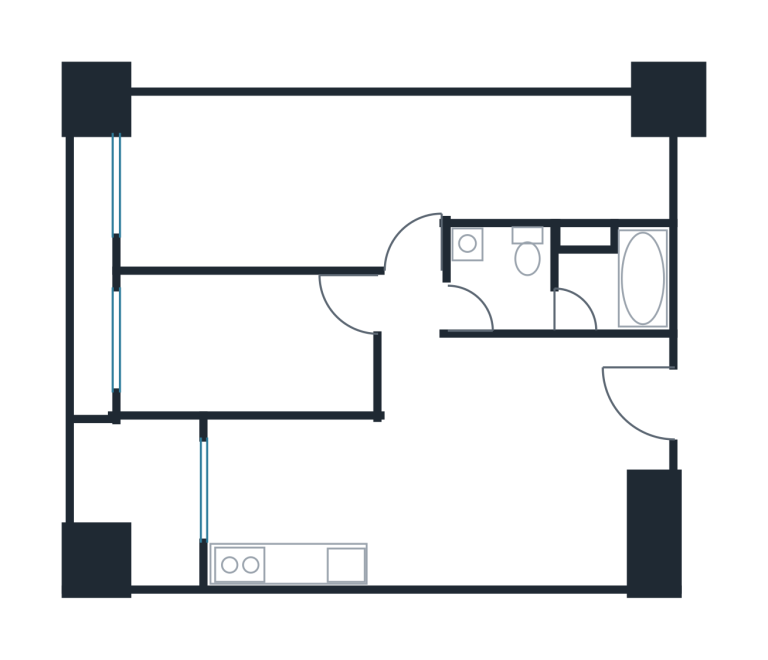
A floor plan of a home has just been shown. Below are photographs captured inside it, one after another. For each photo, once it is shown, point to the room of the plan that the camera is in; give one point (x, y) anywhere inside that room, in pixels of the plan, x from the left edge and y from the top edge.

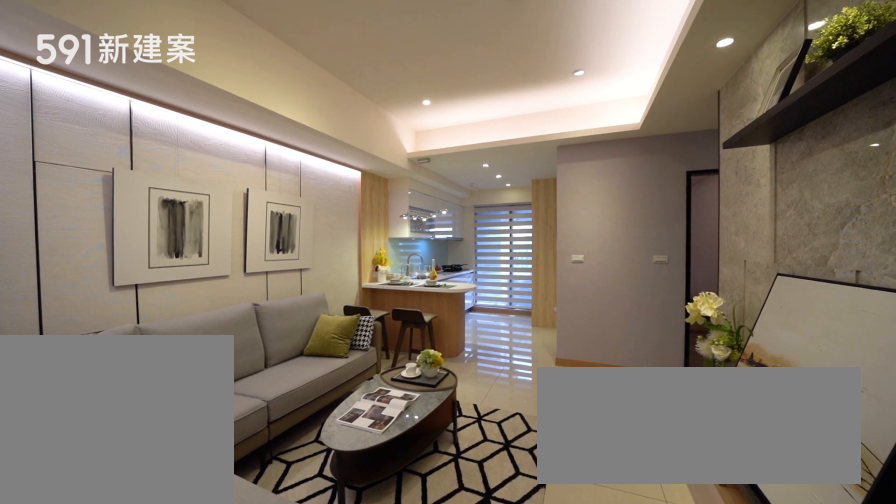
(538, 462)
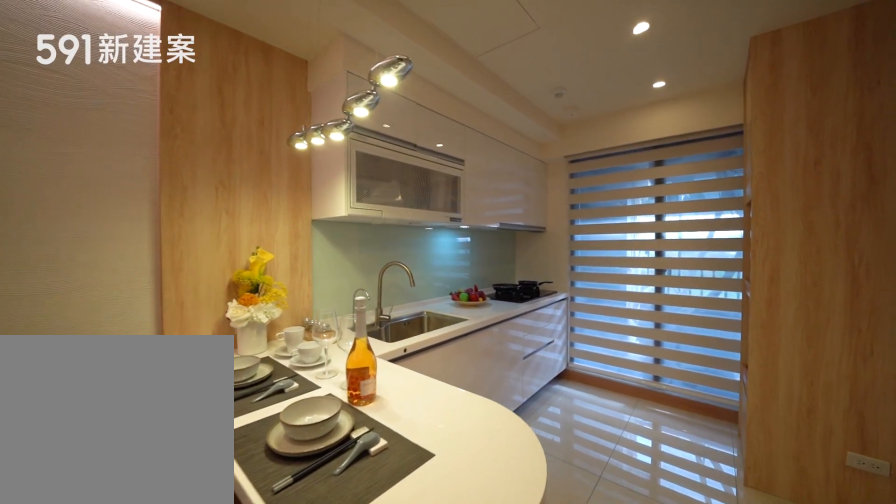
(309, 504)
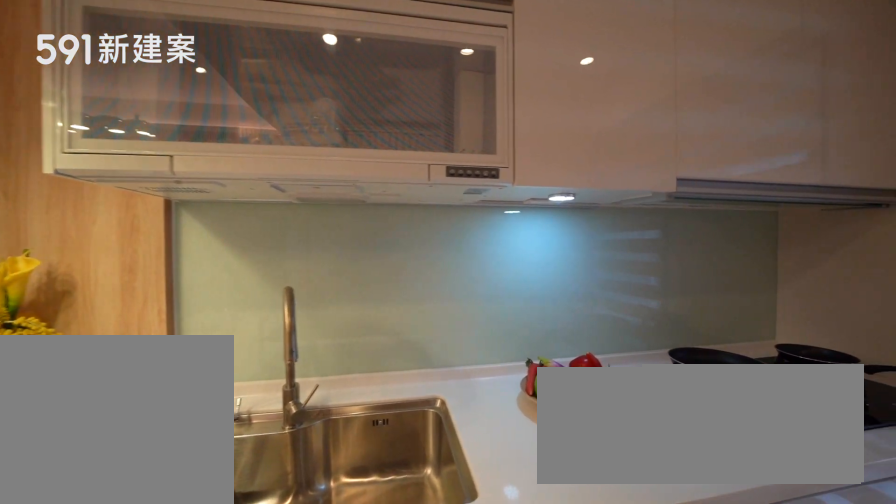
(309, 504)
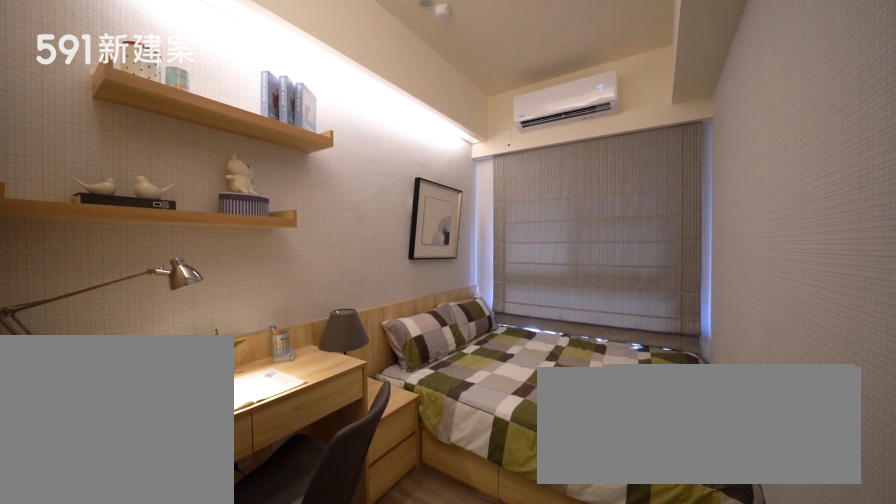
(245, 343)
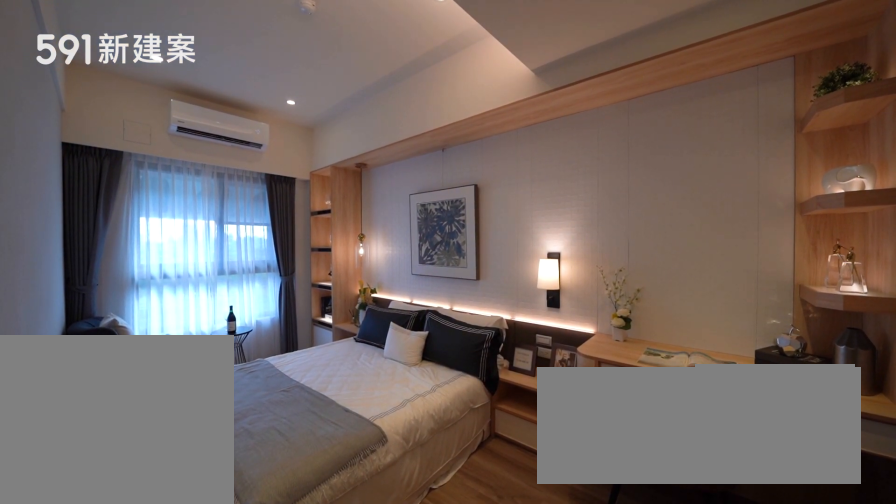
(276, 182)
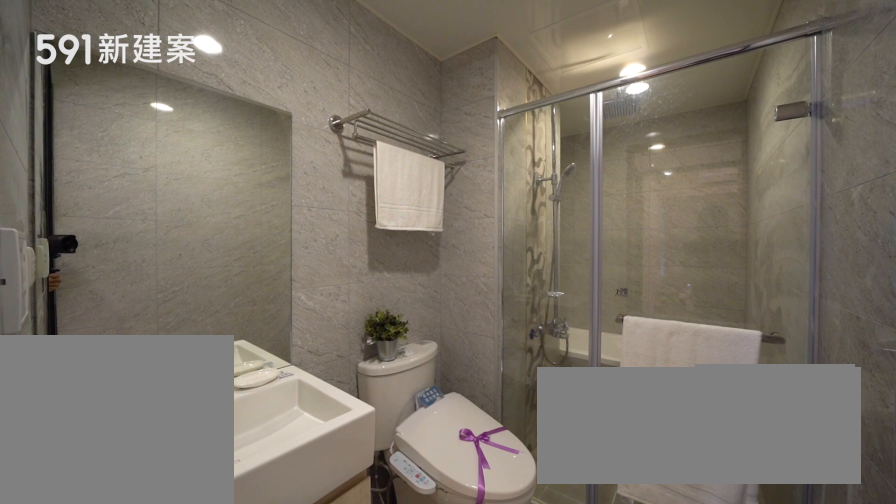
(562, 280)
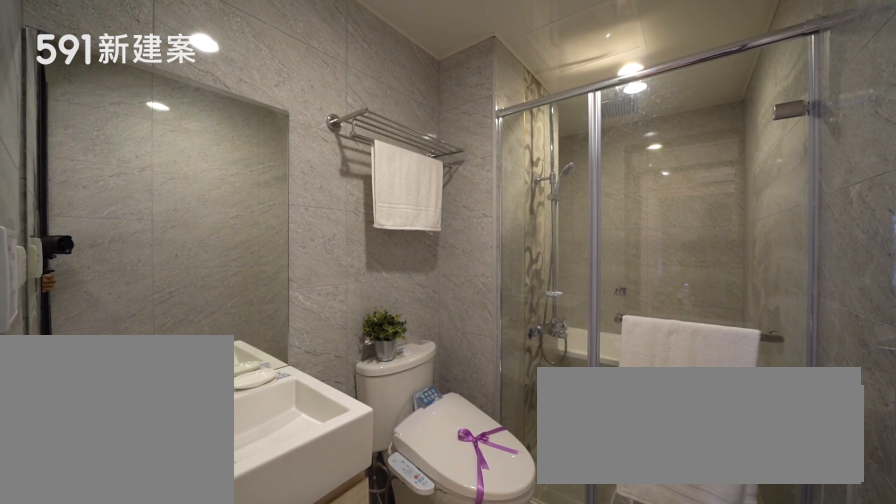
(562, 280)
